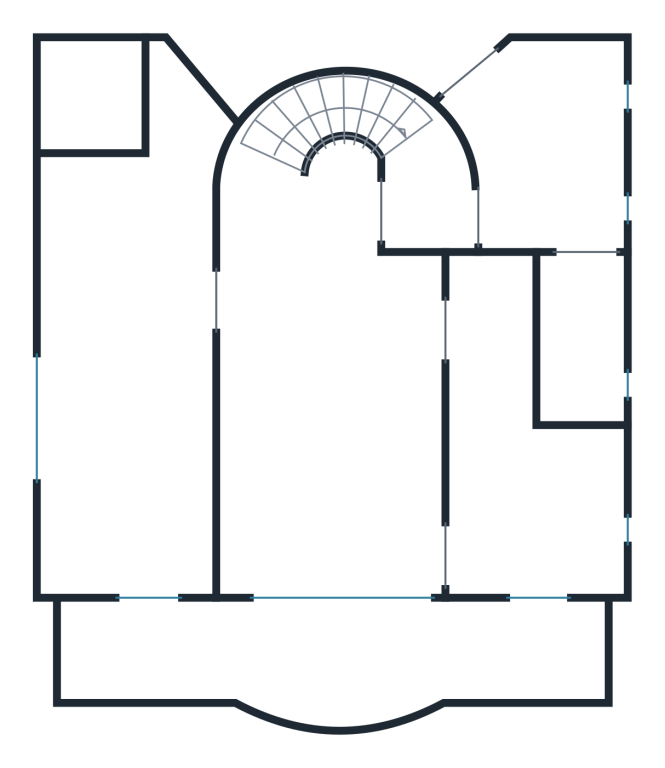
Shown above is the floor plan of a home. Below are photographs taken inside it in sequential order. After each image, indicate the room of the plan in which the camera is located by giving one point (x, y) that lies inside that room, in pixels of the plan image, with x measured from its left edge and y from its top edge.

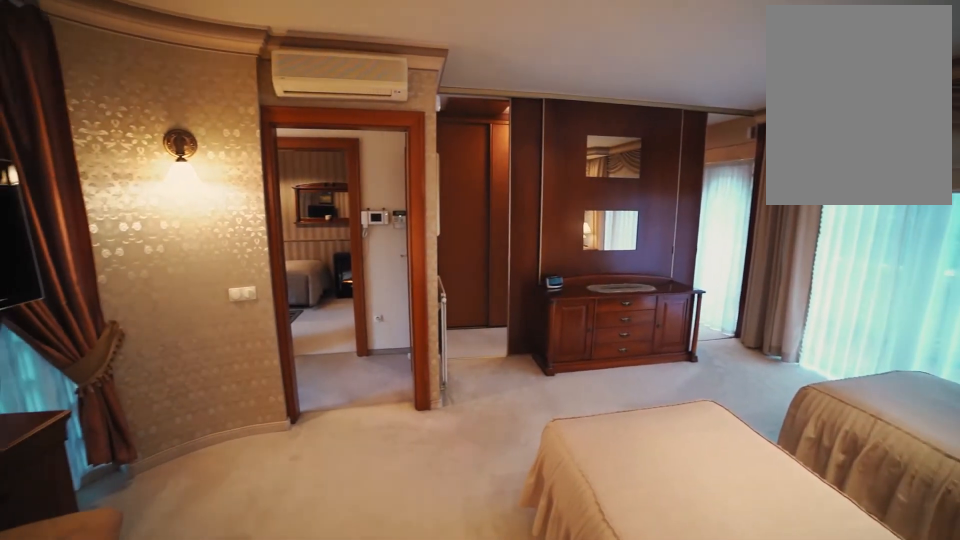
(271, 215)
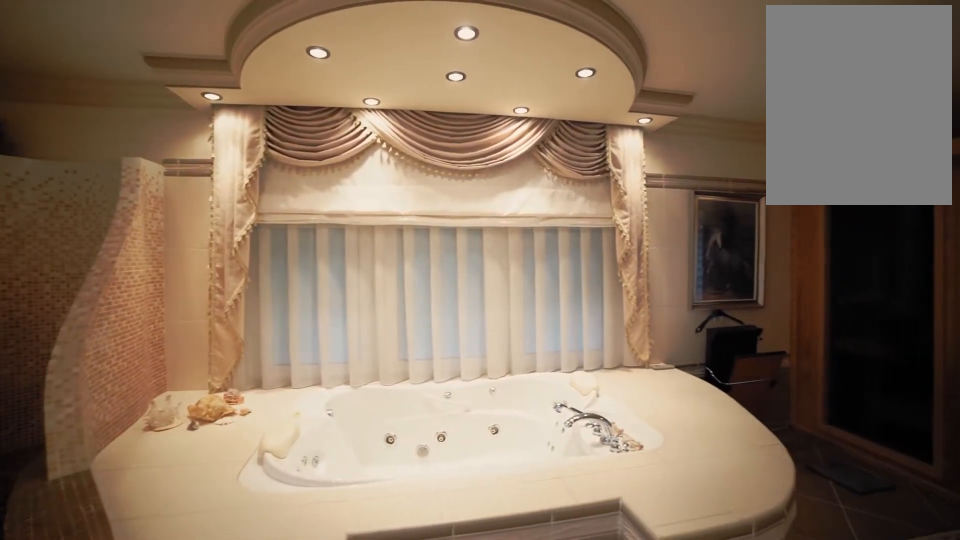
(169, 366)
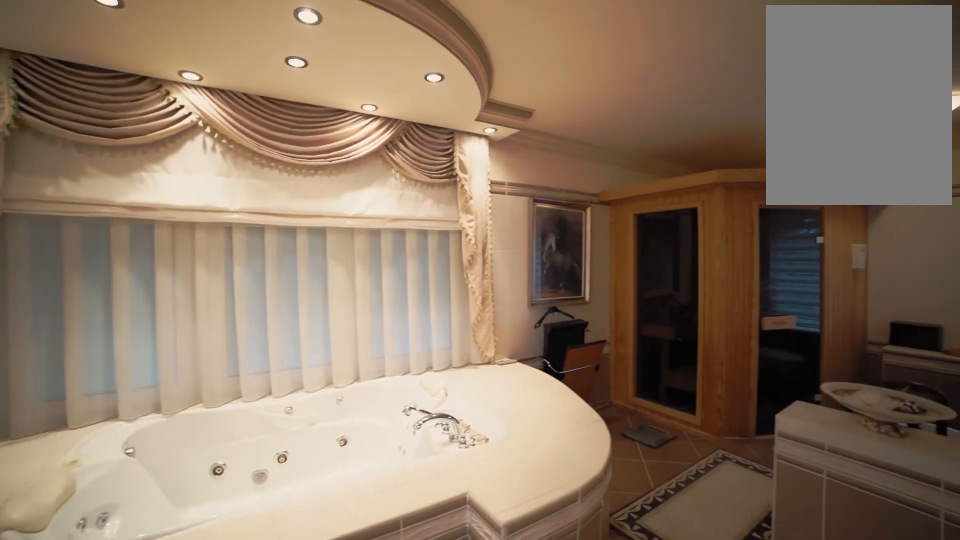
(168, 366)
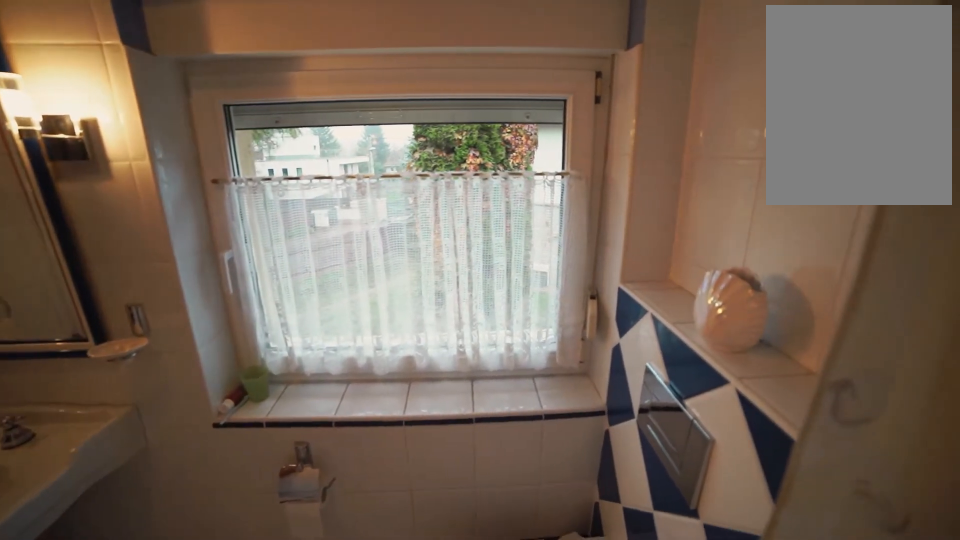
(585, 386)
